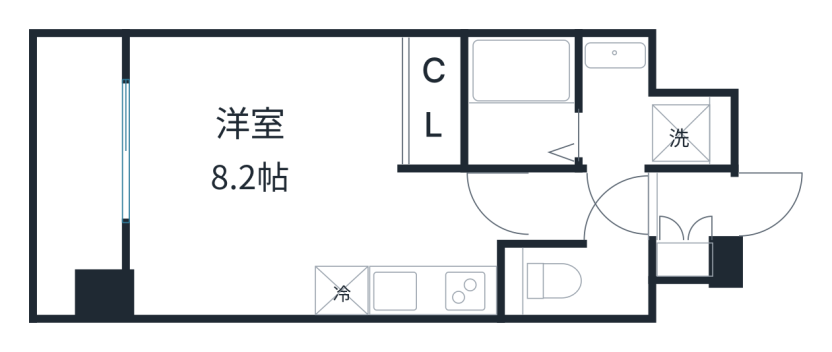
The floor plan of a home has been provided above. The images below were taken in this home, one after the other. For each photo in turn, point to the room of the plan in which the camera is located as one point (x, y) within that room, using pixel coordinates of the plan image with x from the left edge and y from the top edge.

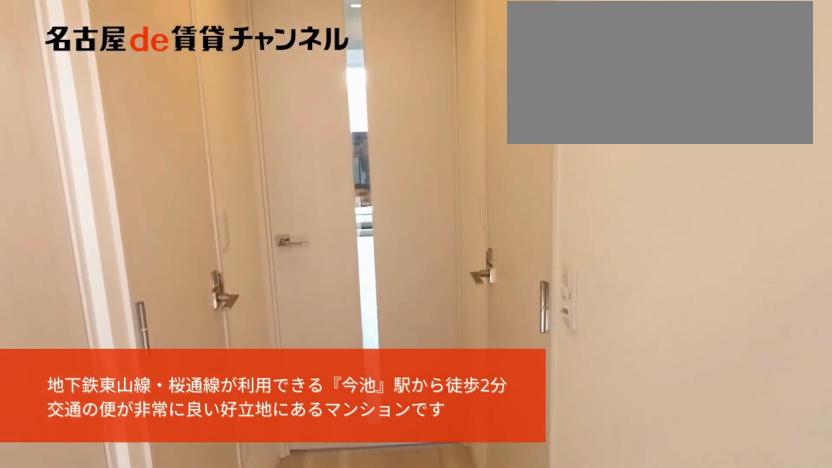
(634, 207)
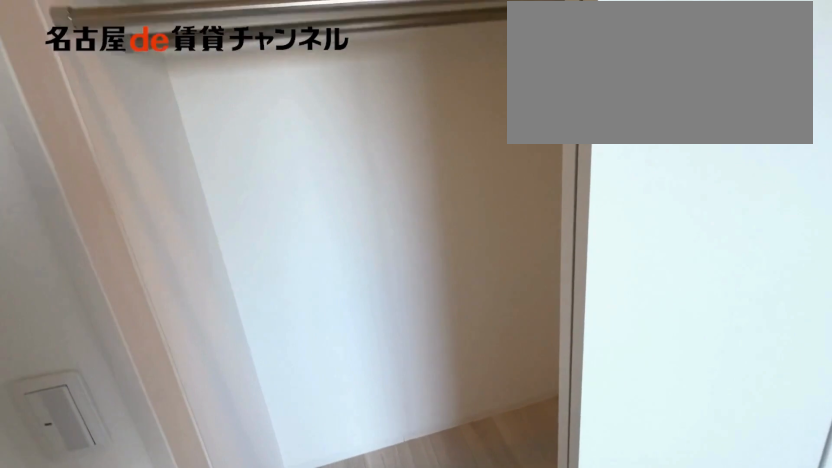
(436, 100)
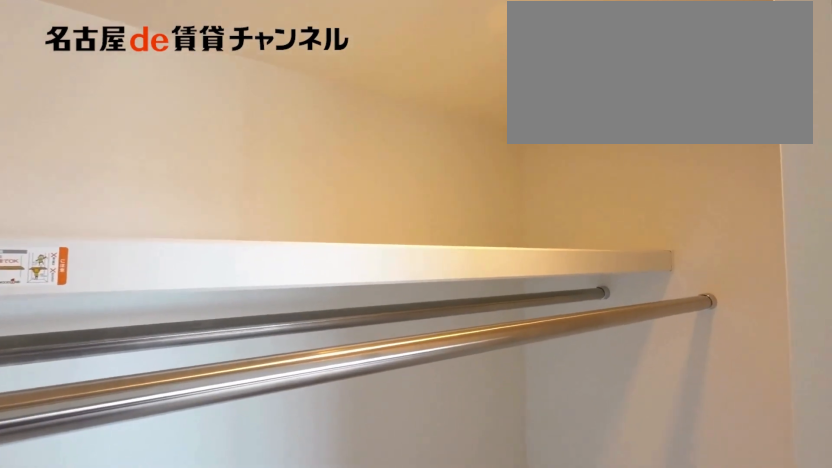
(436, 100)
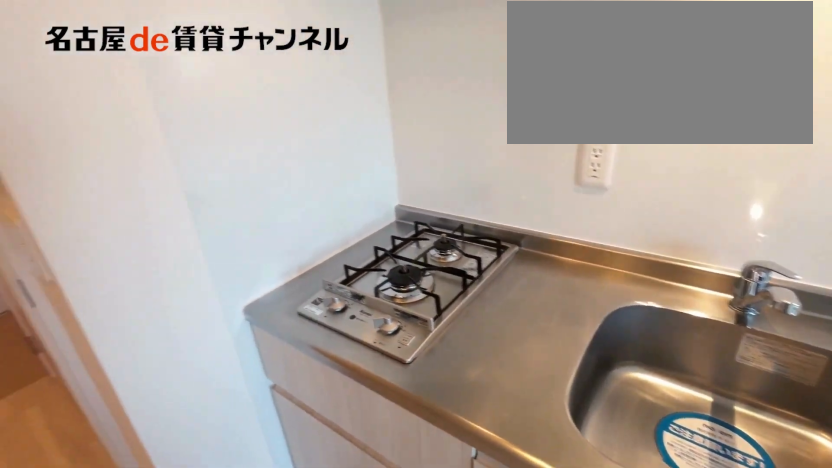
(433, 290)
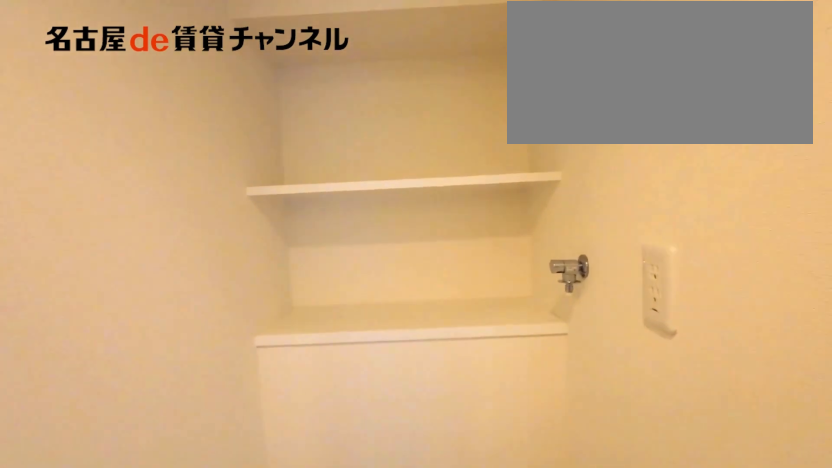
(644, 112)
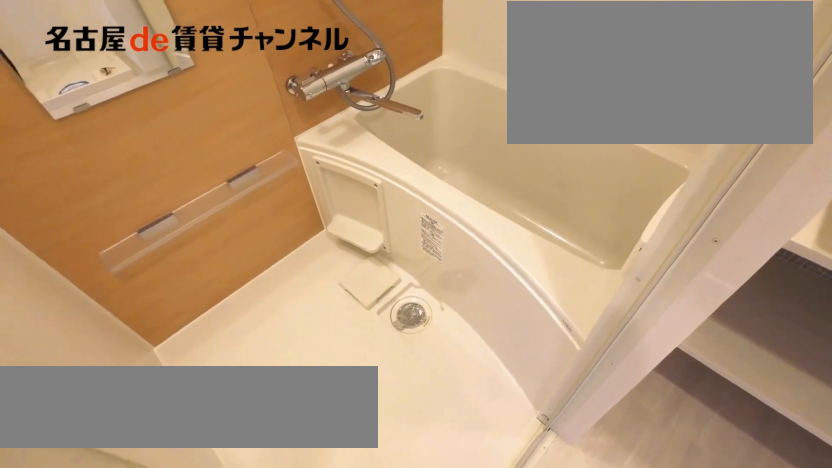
(521, 100)
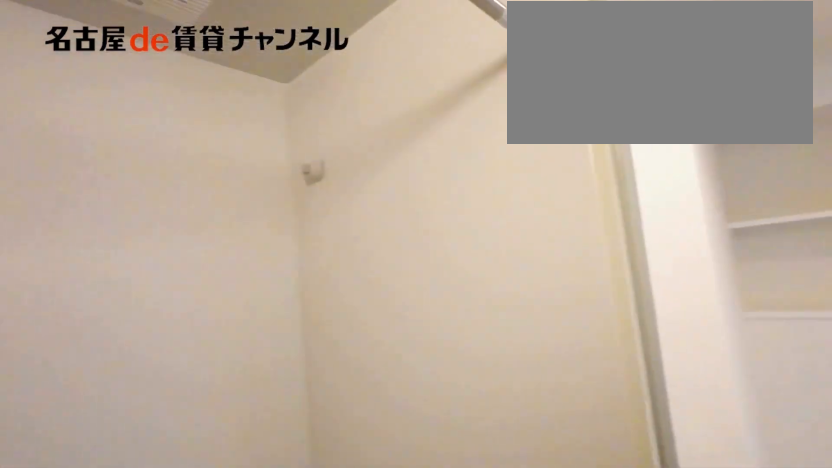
(521, 100)
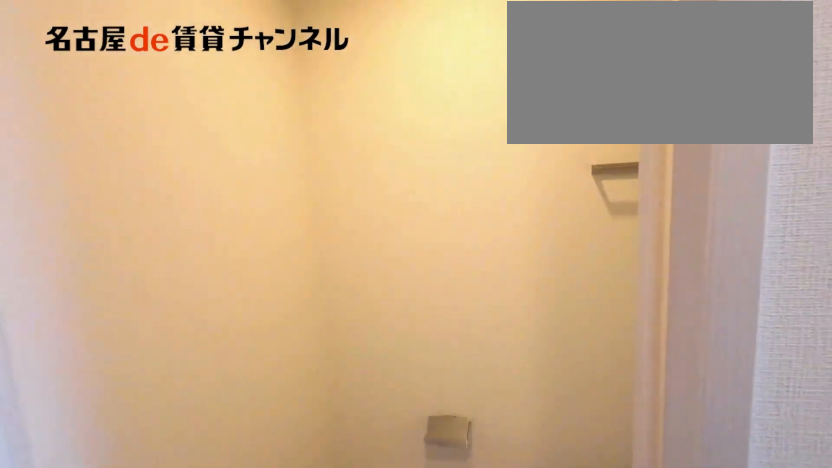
(577, 281)
